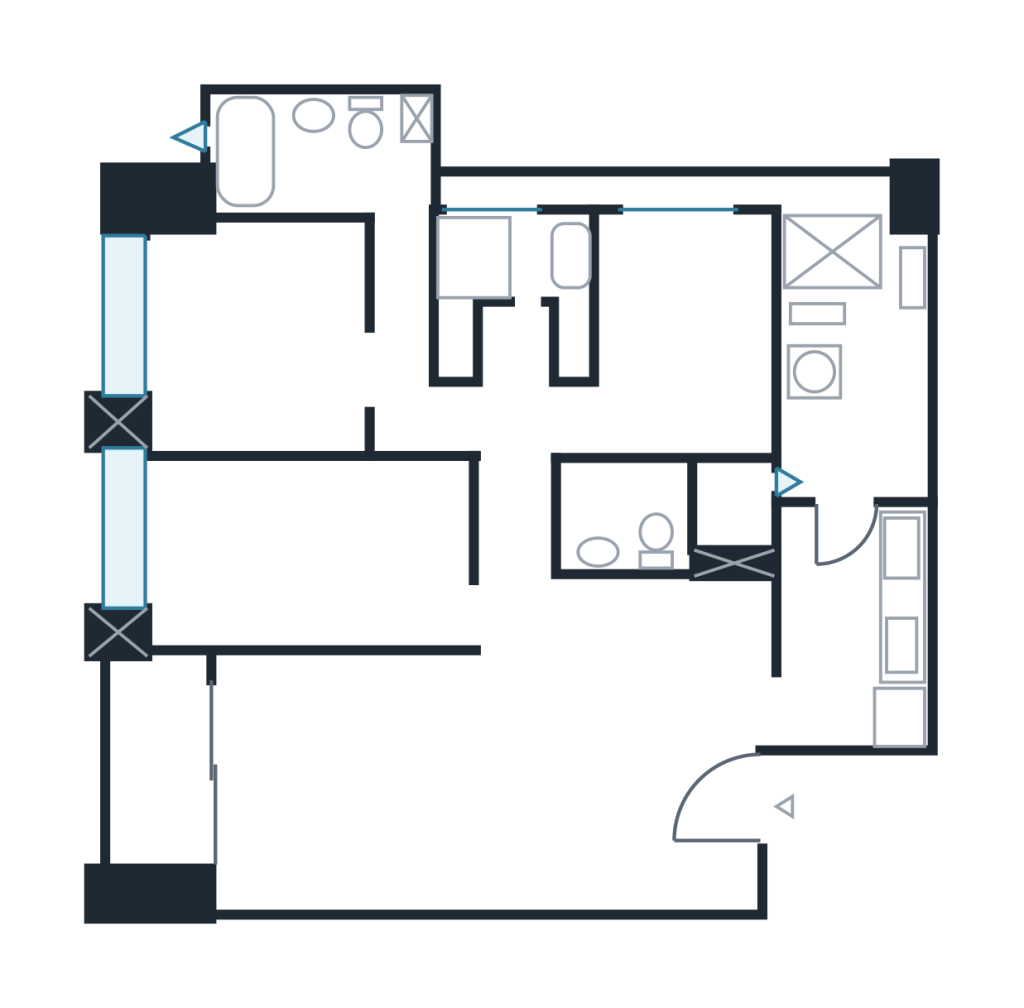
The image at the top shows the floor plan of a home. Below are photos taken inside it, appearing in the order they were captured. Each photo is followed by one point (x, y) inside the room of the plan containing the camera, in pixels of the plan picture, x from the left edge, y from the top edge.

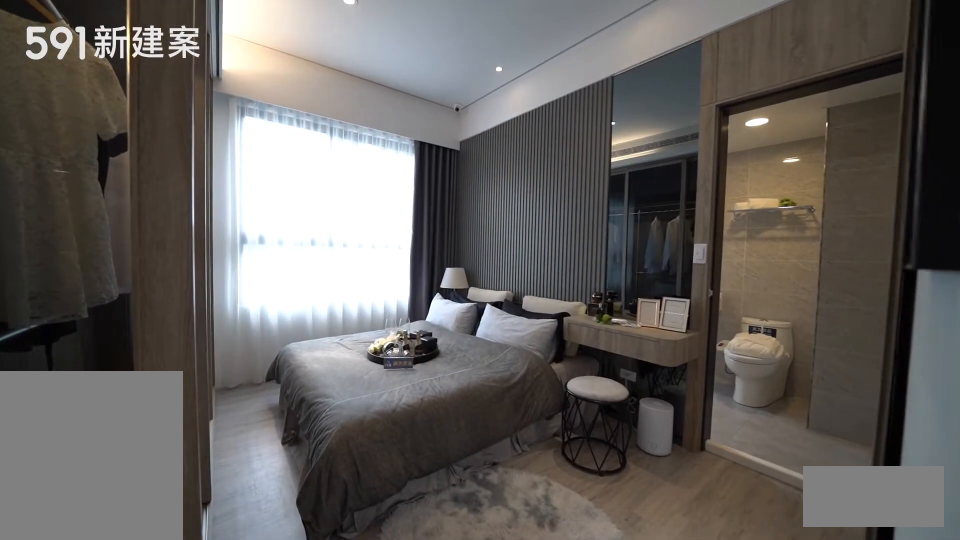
(292, 337)
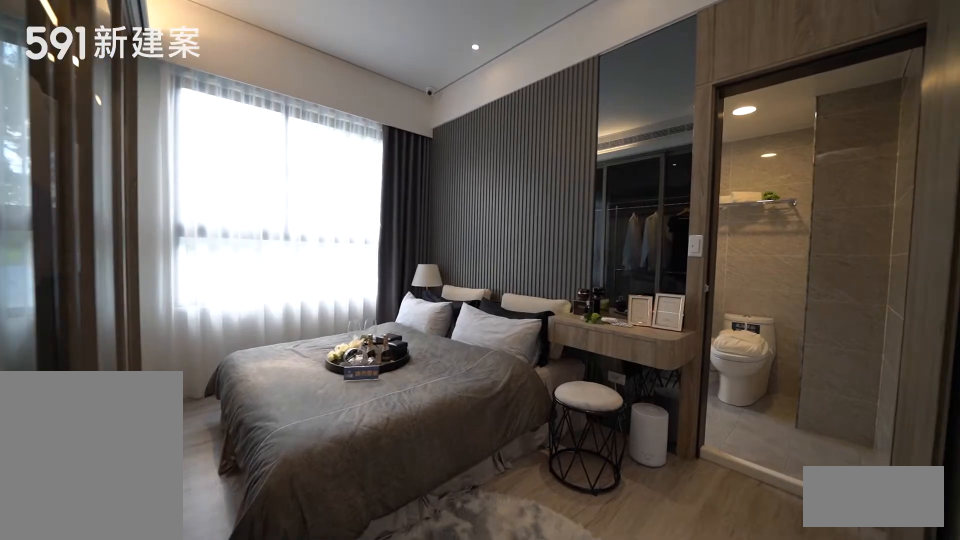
(292, 337)
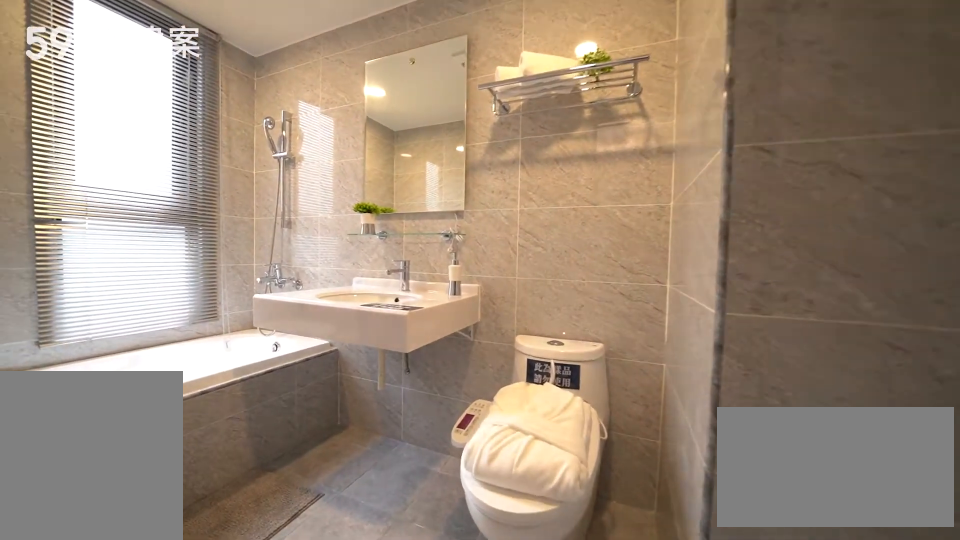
(319, 147)
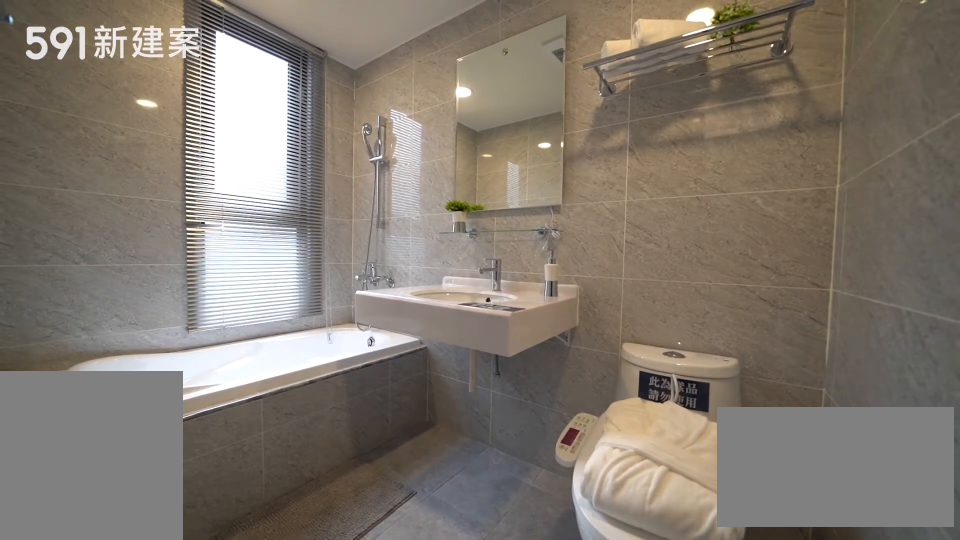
(319, 147)
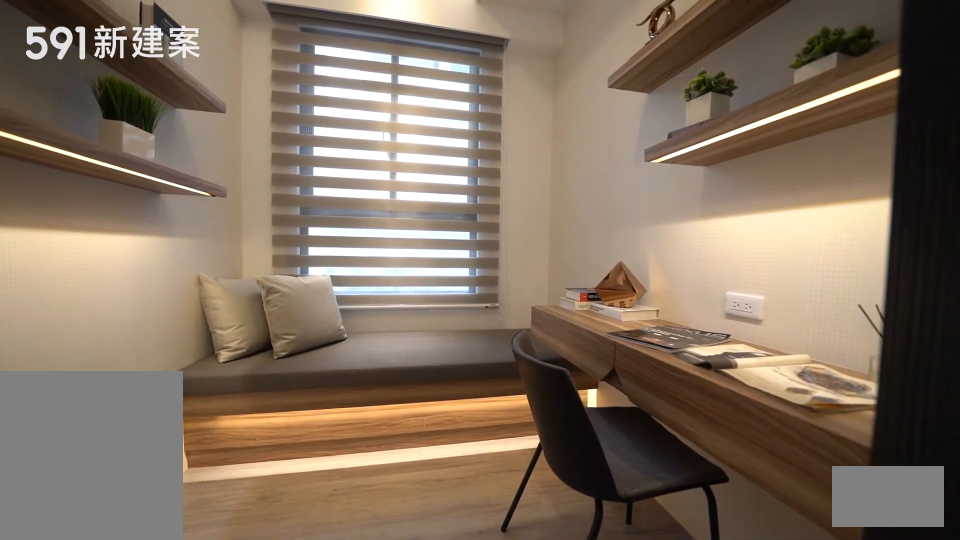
(512, 295)
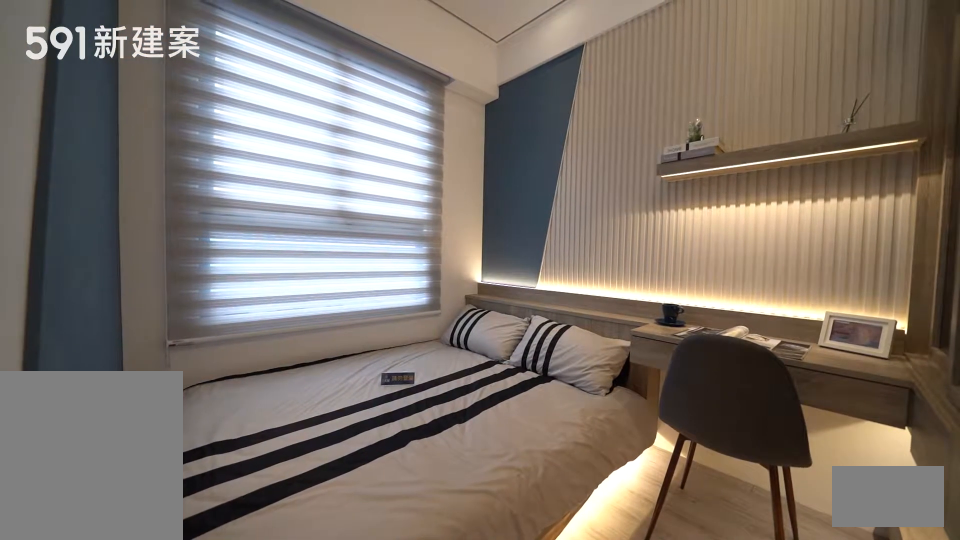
(681, 338)
